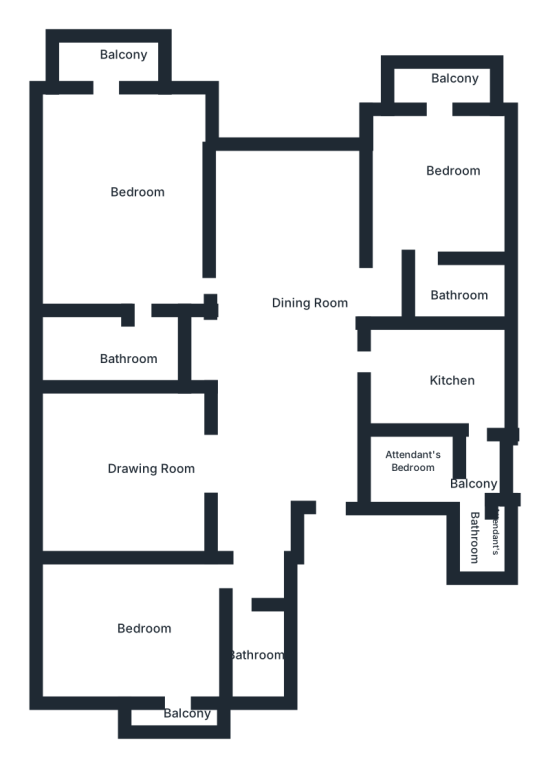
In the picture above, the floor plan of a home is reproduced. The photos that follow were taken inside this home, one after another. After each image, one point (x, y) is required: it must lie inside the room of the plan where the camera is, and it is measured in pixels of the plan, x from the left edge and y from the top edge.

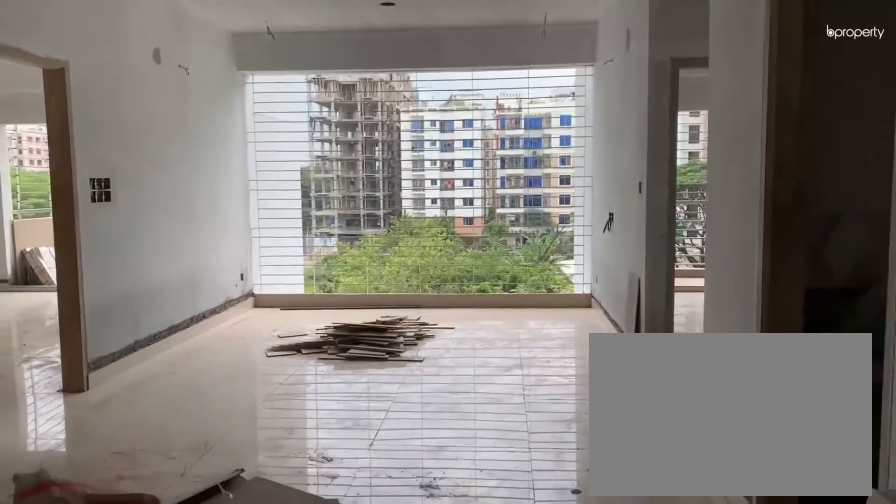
(295, 327)
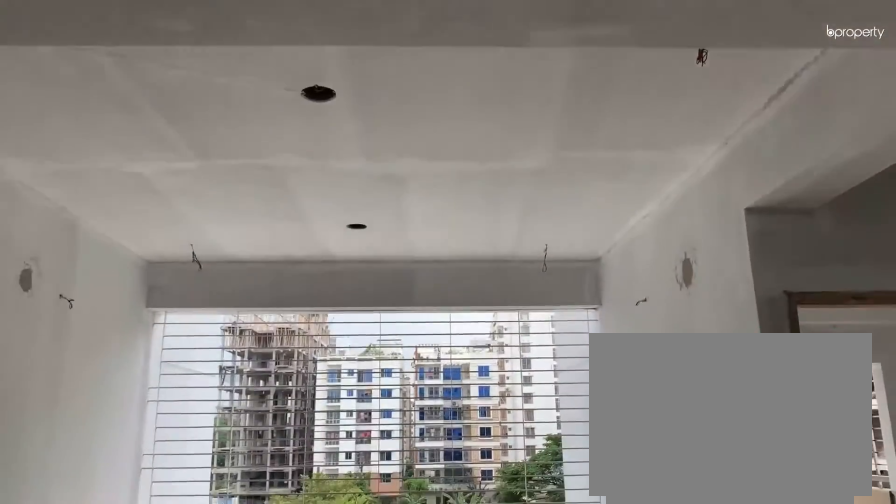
(294, 337)
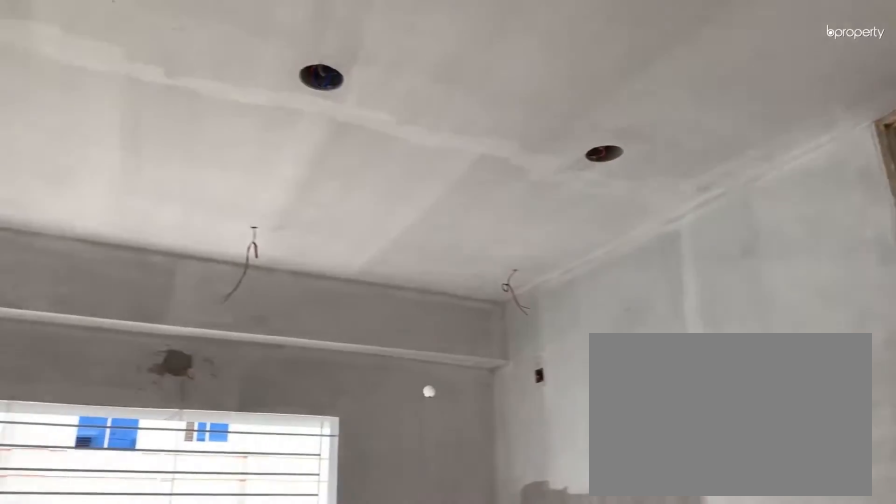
(133, 467)
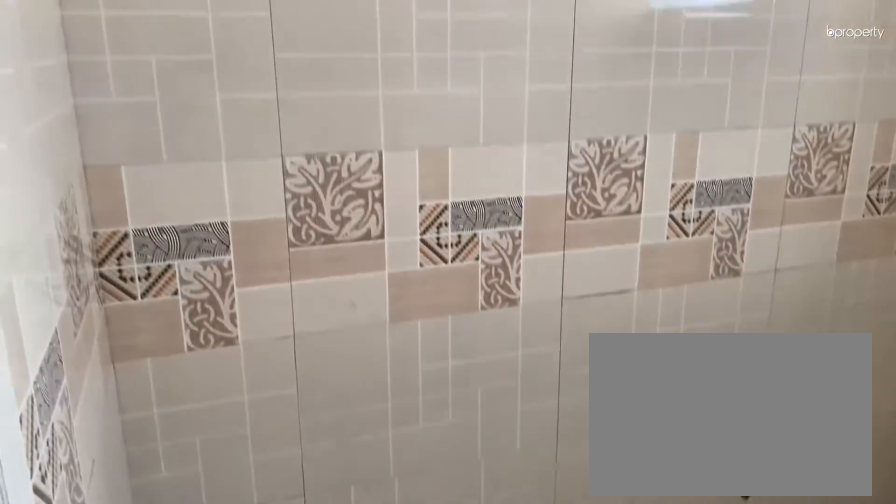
(244, 649)
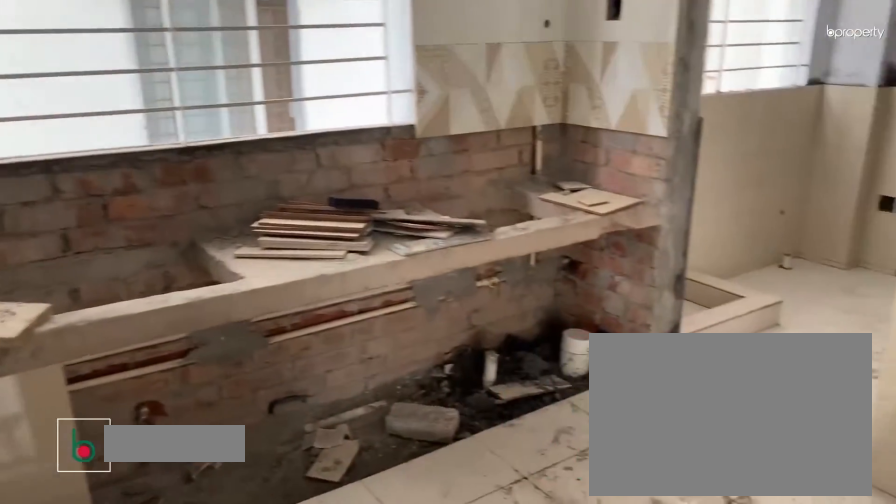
(442, 367)
